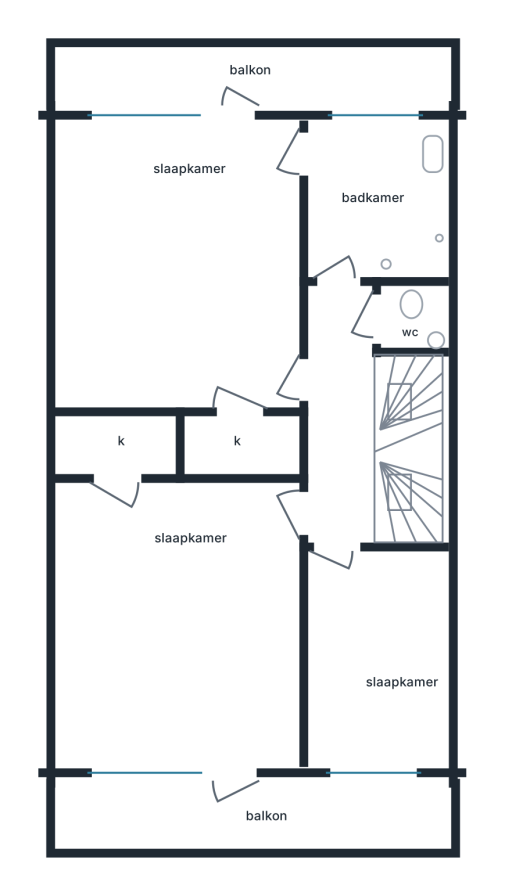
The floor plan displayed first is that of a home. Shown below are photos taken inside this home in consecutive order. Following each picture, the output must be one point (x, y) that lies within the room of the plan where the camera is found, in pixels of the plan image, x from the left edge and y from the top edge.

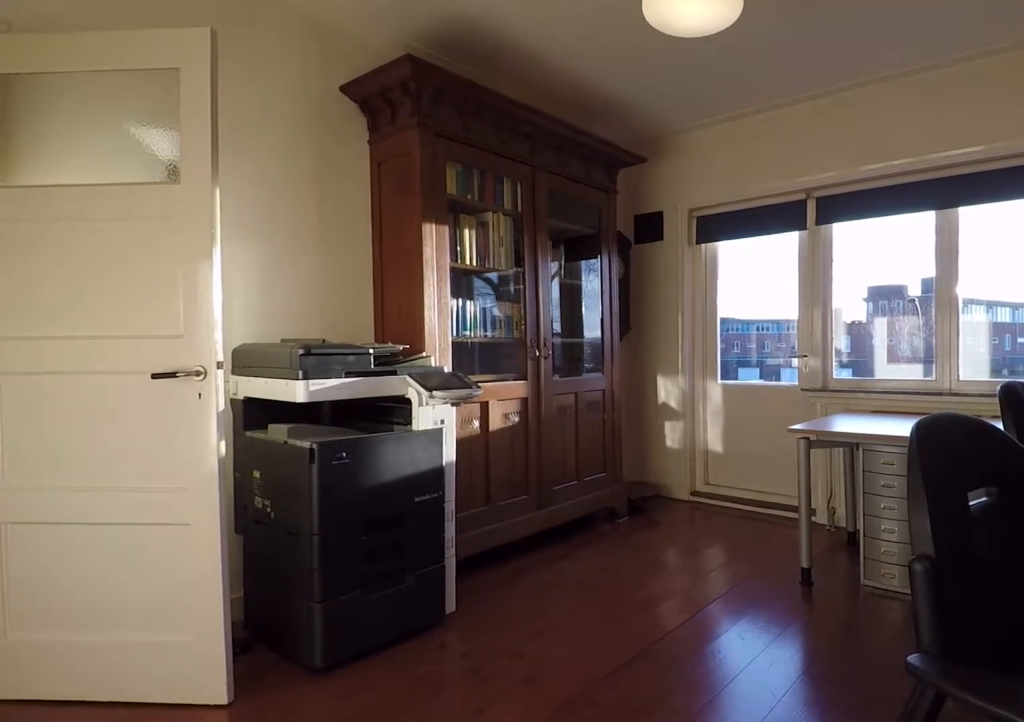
(177, 619)
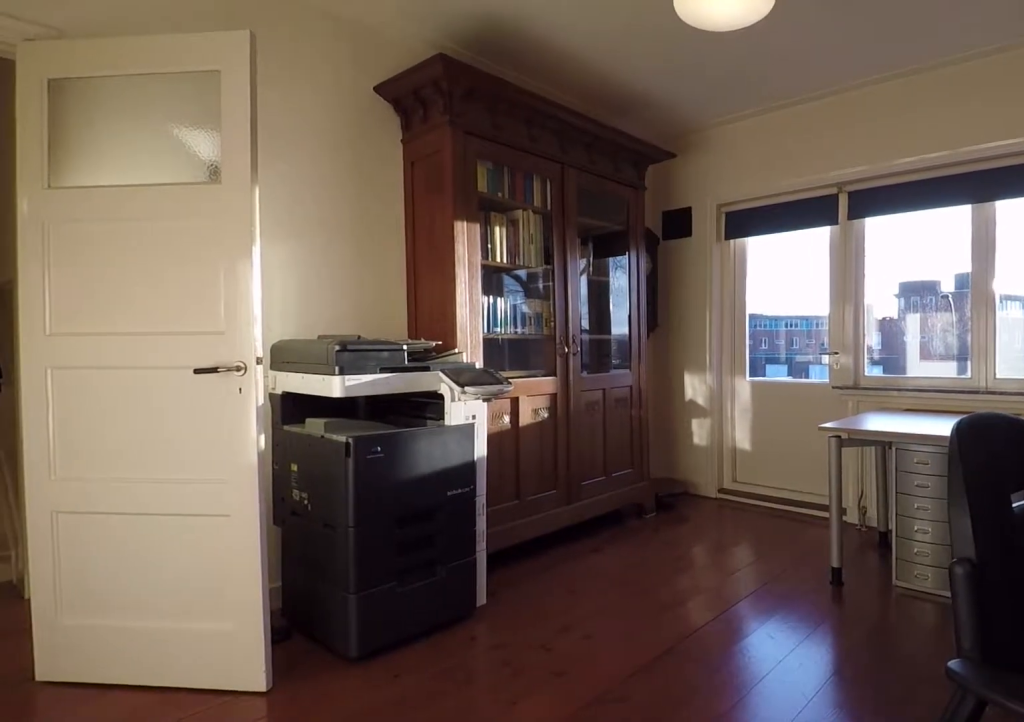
(177, 619)
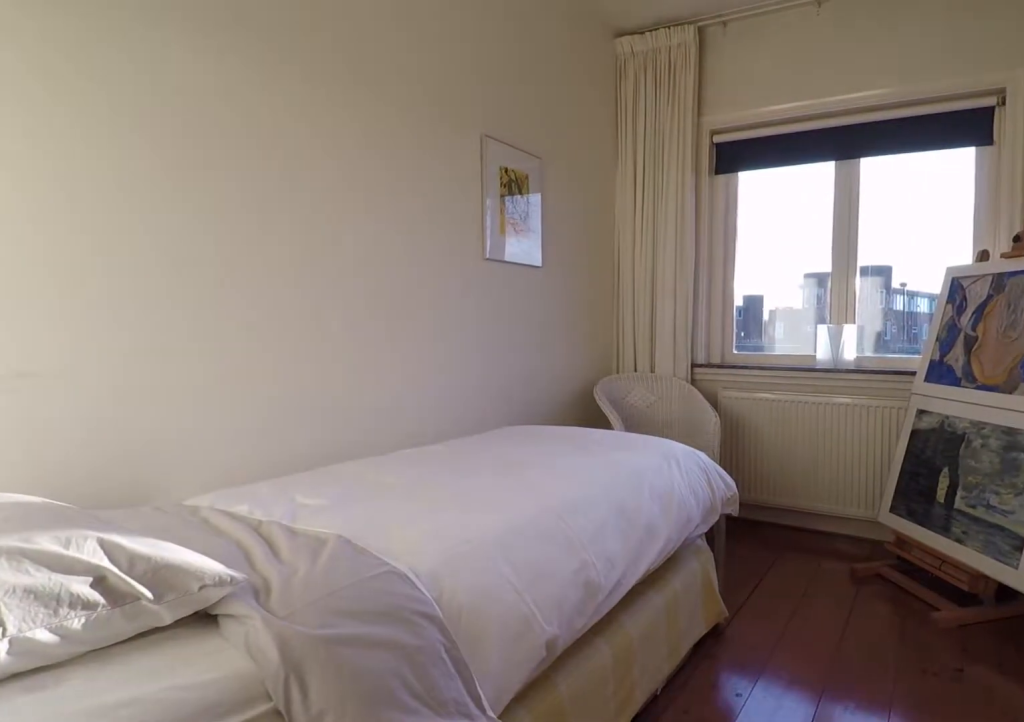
(374, 655)
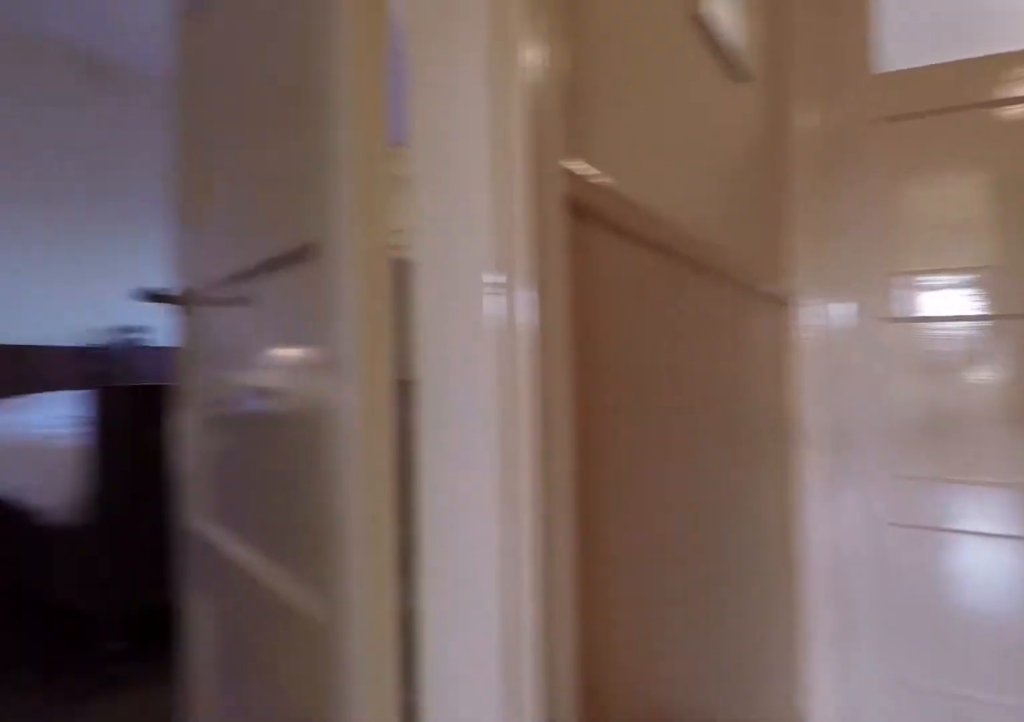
(341, 415)
